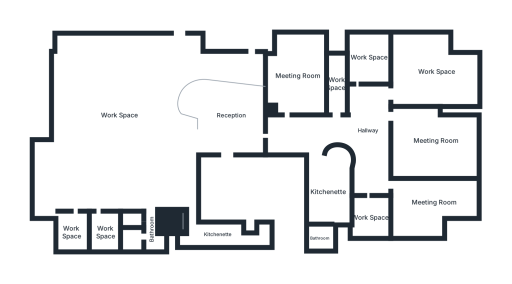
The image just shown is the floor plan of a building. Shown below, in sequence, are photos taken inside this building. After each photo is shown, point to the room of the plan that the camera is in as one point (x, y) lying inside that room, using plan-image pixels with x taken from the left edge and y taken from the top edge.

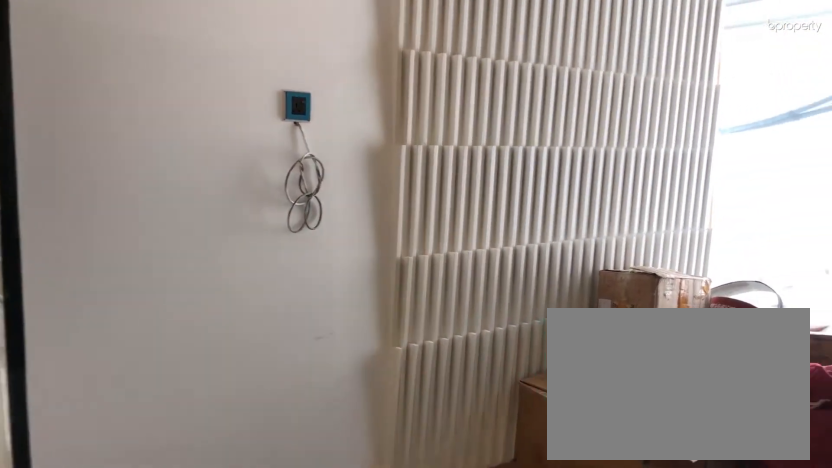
(369, 217)
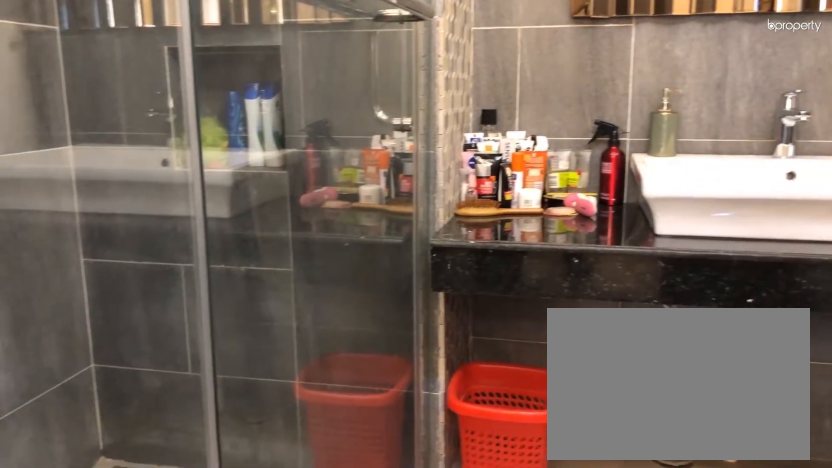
(320, 238)
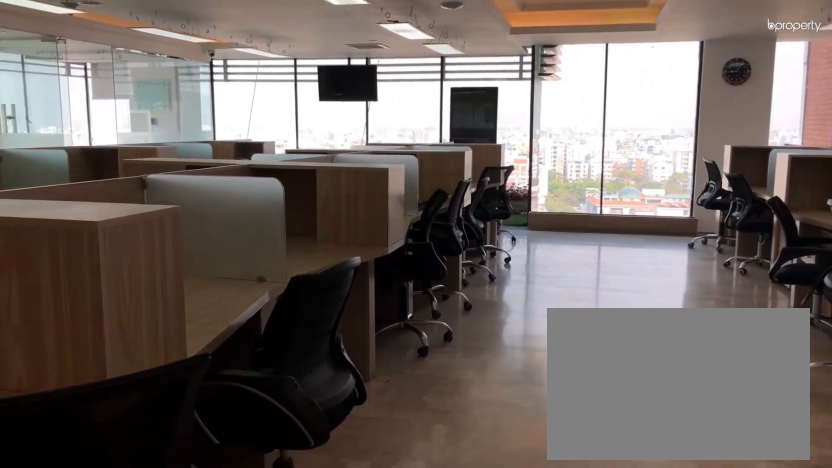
(119, 115)
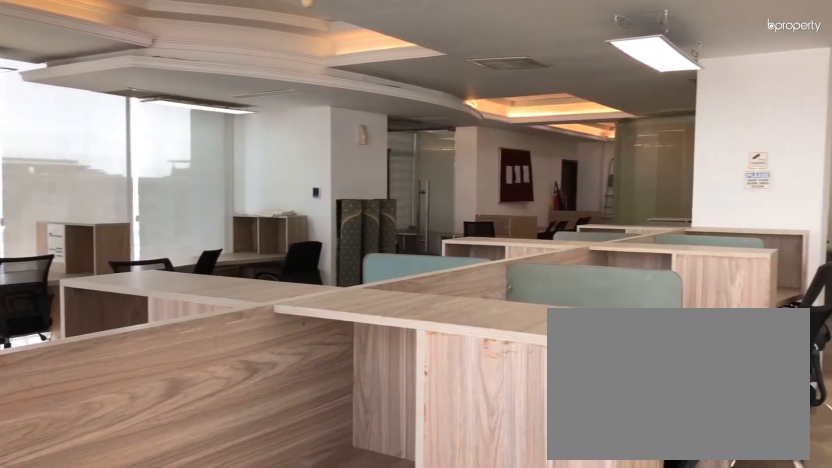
(119, 115)
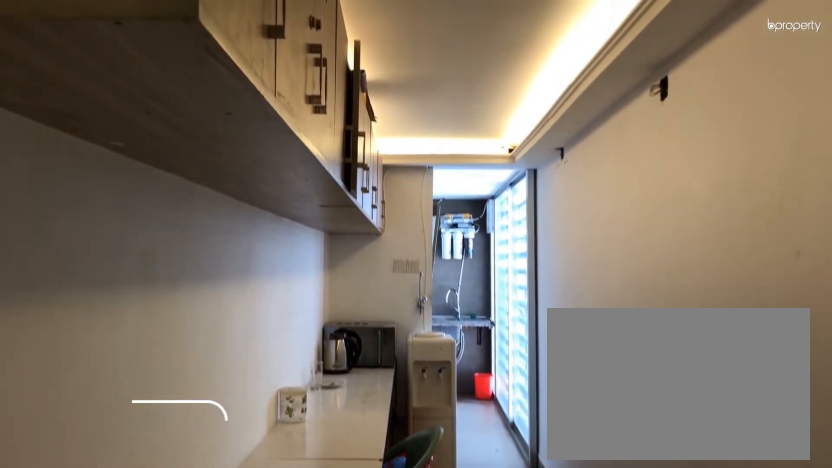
(217, 234)
